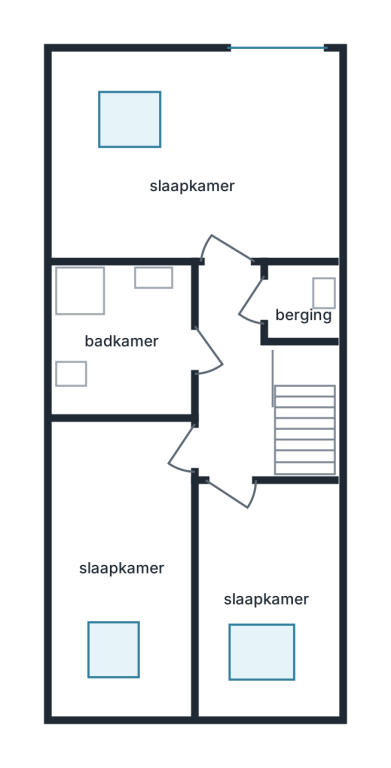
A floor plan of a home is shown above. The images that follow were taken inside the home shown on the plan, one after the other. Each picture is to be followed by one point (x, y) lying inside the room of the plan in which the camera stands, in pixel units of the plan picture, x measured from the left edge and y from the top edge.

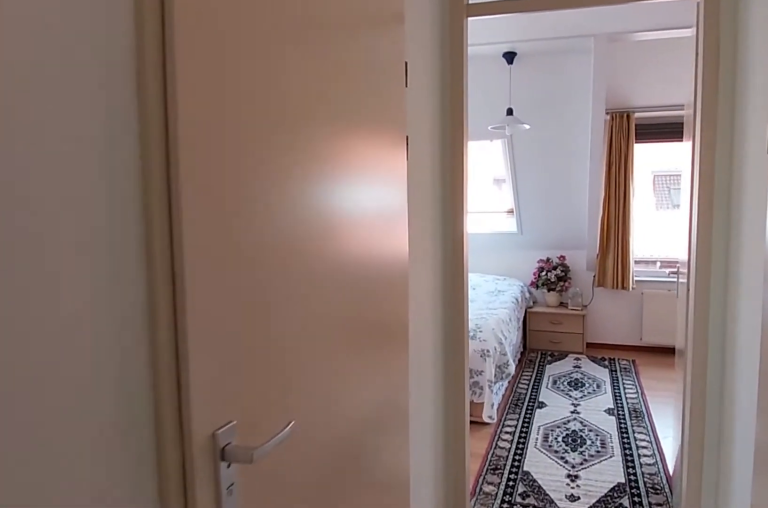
(234, 378)
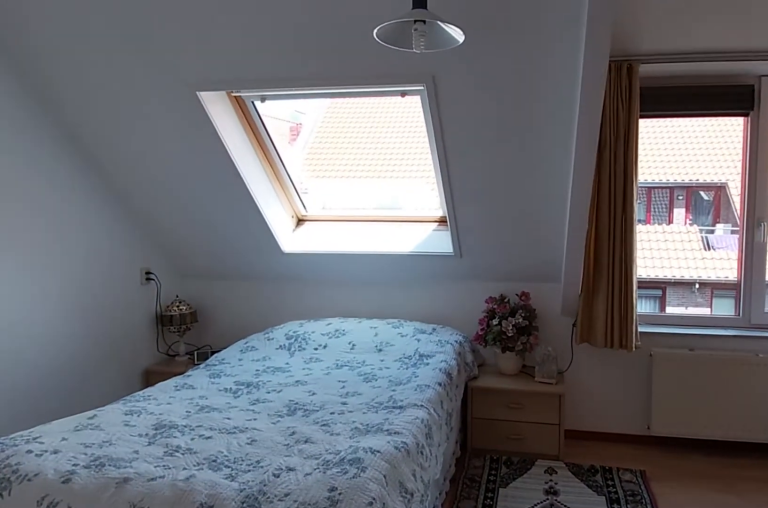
(201, 164)
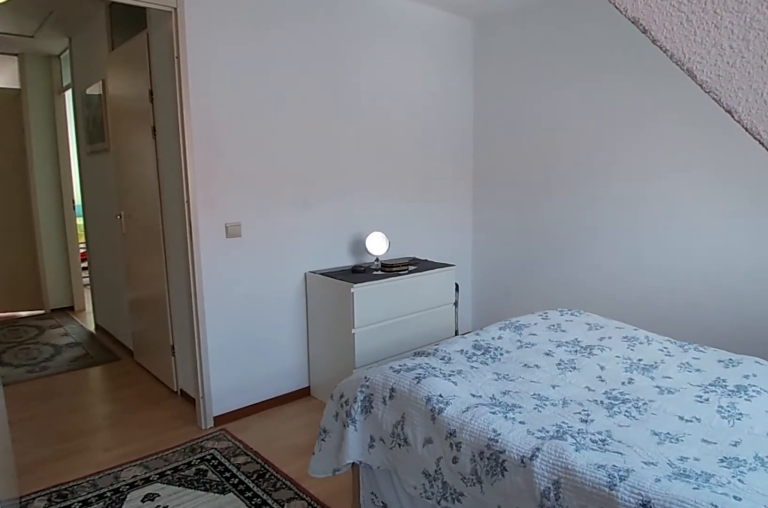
(201, 164)
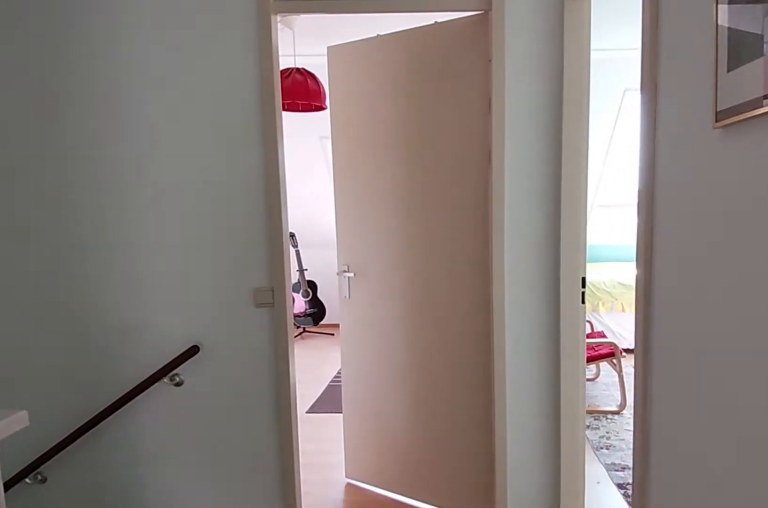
(234, 378)
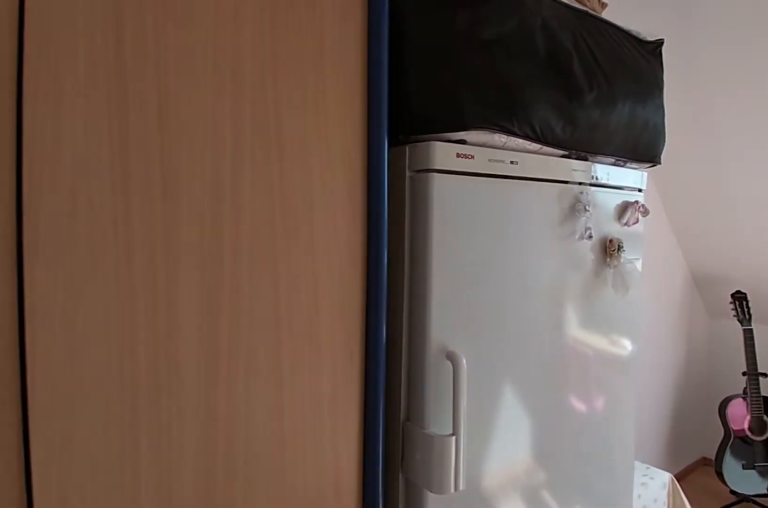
(267, 584)
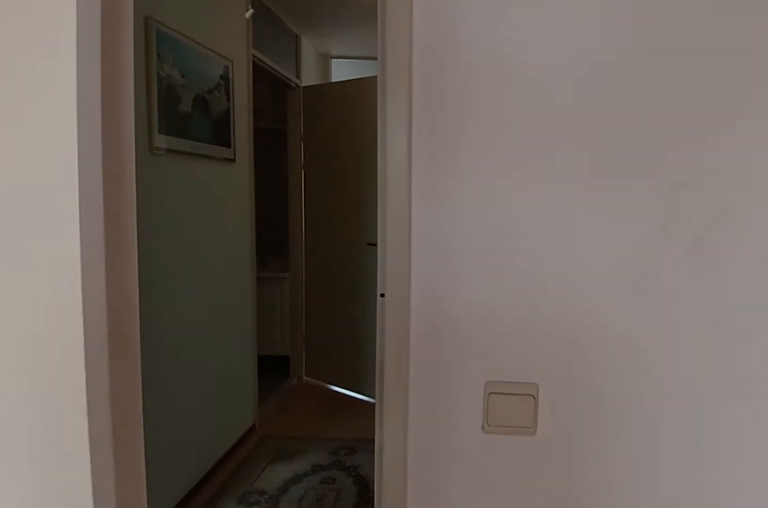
(267, 584)
